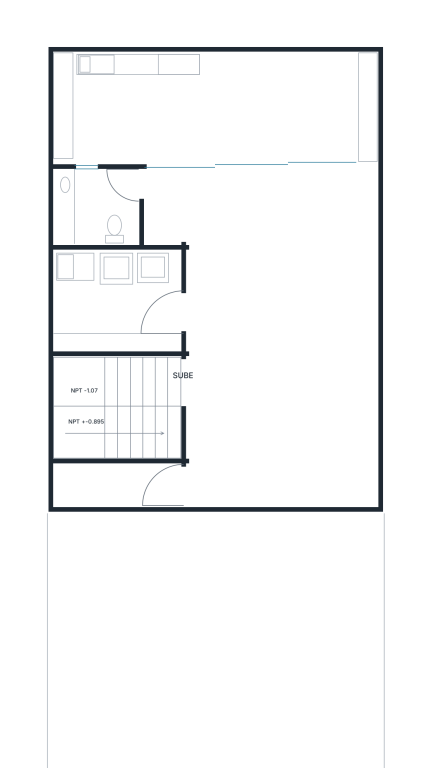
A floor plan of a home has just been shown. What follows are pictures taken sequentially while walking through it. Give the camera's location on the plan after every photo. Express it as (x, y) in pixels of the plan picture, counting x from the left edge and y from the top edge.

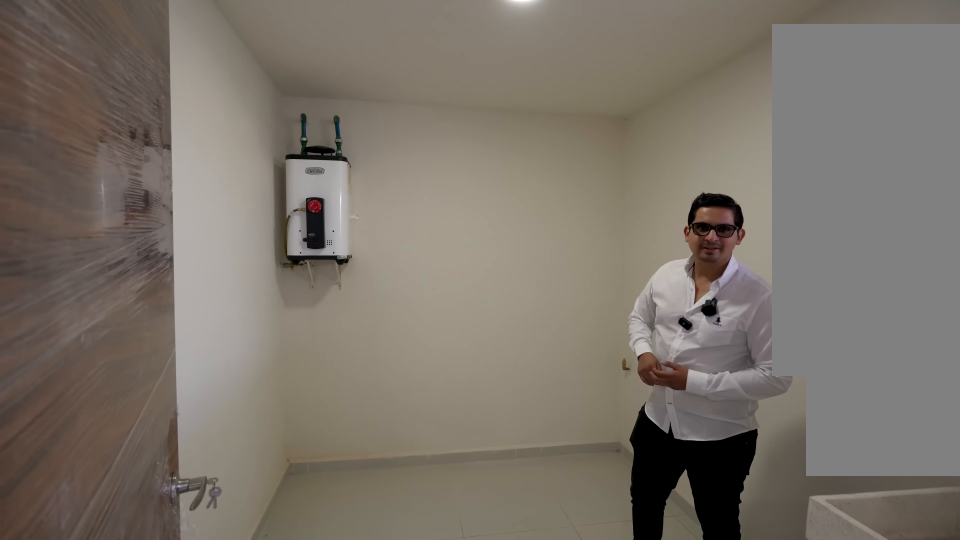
(85, 315)
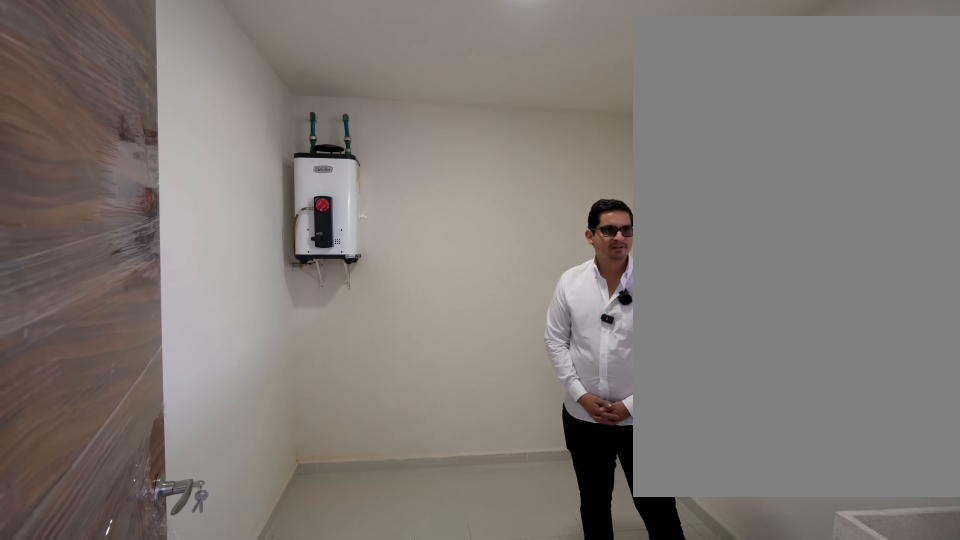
(85, 315)
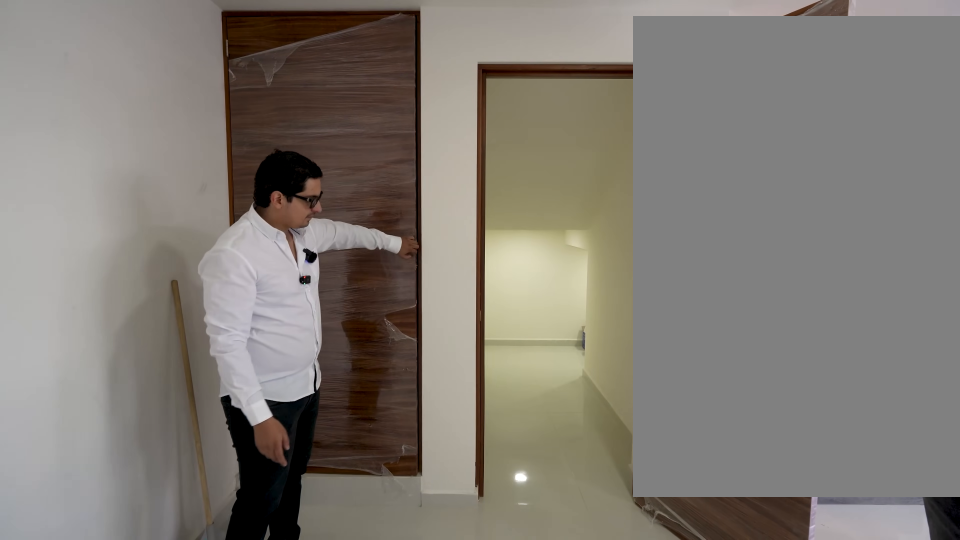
(275, 470)
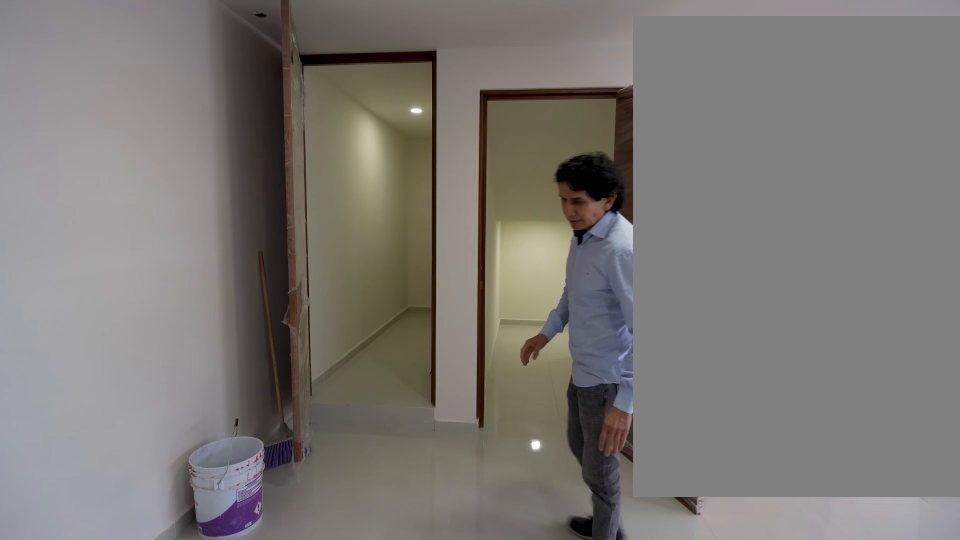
(287, 474)
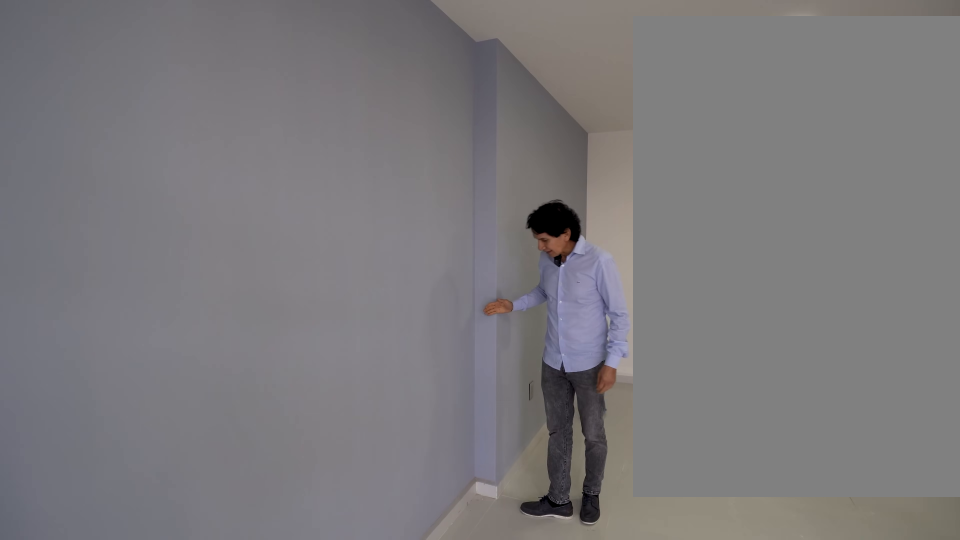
(332, 334)
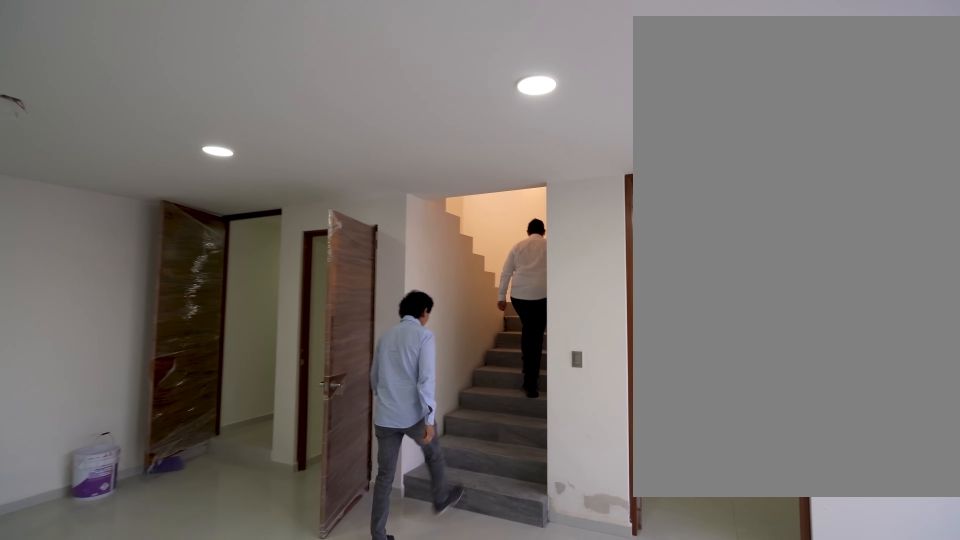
(298, 377)
